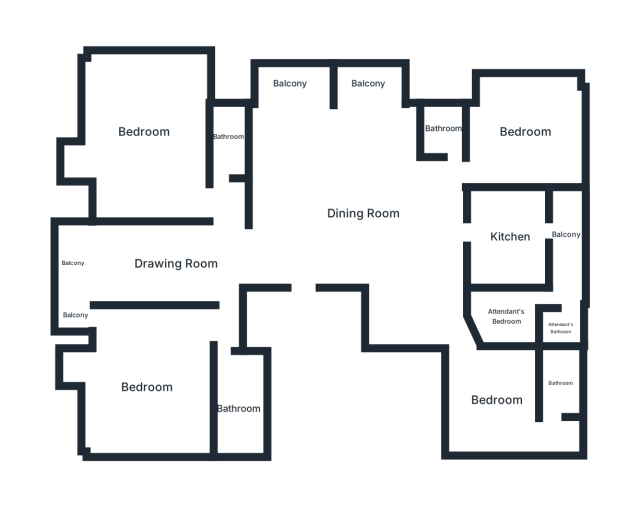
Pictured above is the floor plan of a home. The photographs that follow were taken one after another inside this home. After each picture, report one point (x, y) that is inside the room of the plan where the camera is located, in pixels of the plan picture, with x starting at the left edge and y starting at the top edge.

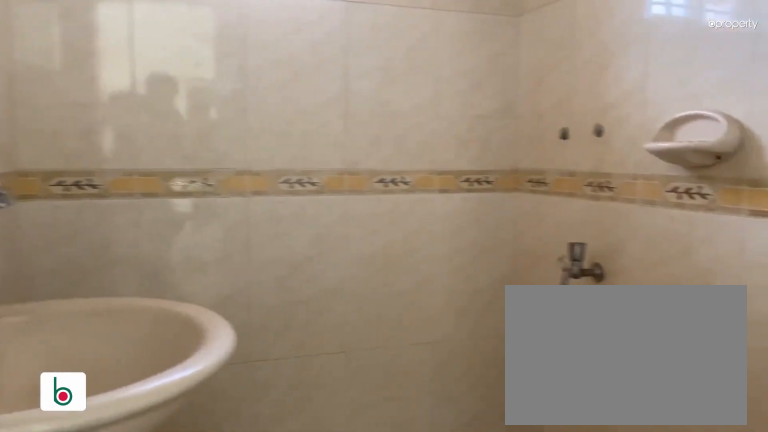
(230, 137)
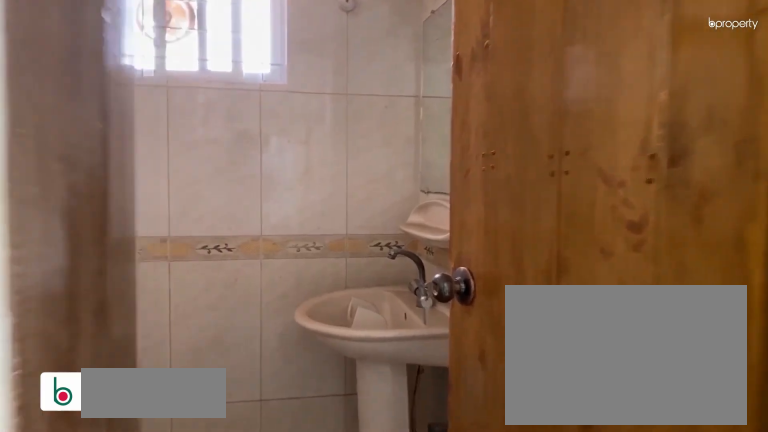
(445, 129)
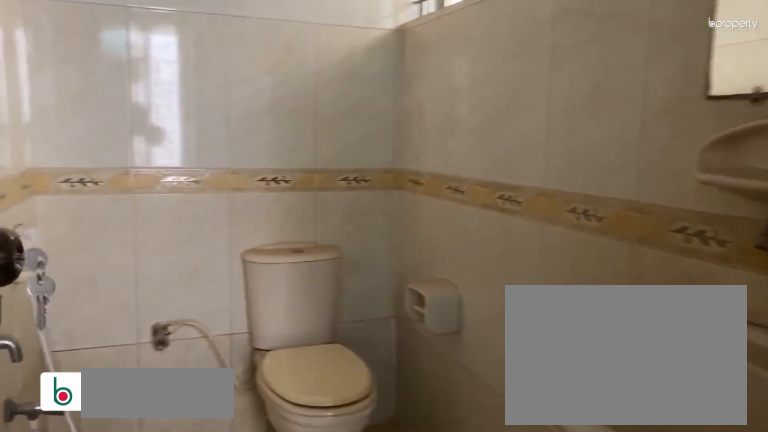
(560, 383)
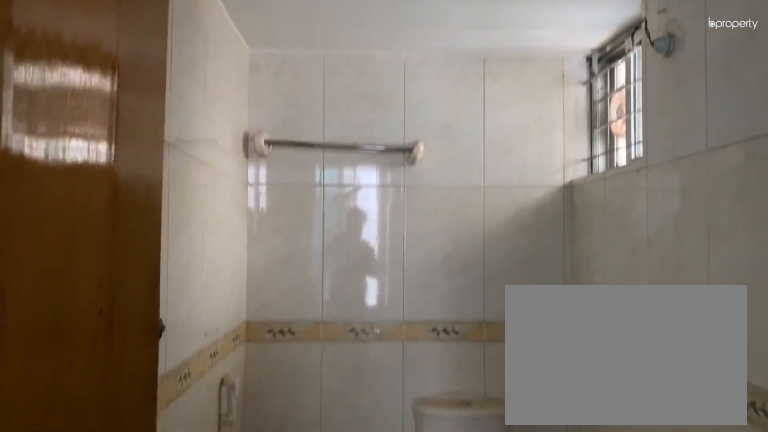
(560, 383)
